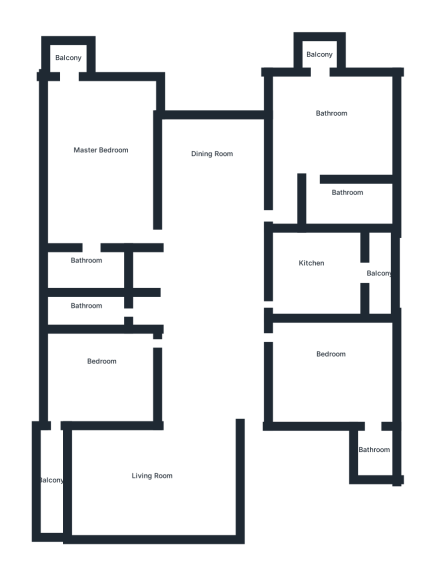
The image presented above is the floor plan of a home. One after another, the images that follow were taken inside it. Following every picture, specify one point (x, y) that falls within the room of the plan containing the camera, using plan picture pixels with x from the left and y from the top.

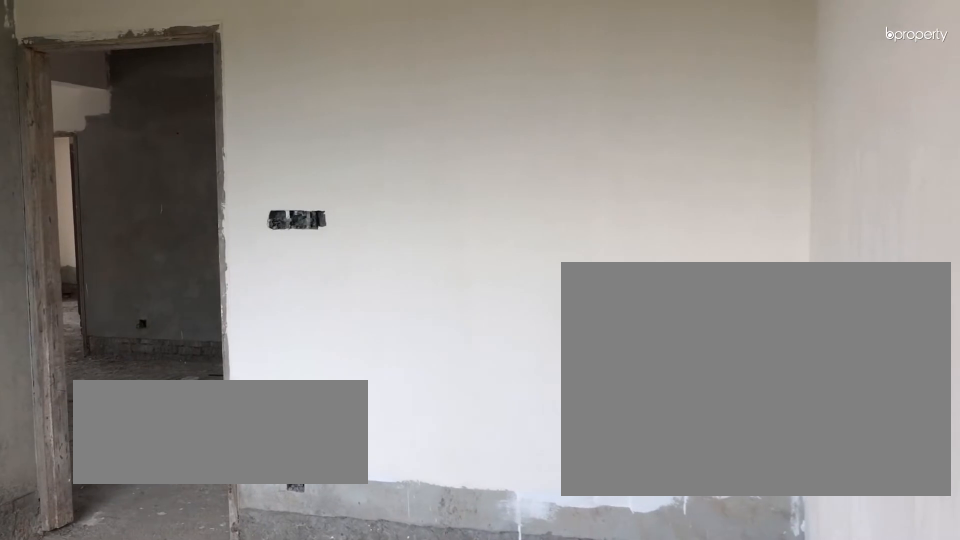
(106, 372)
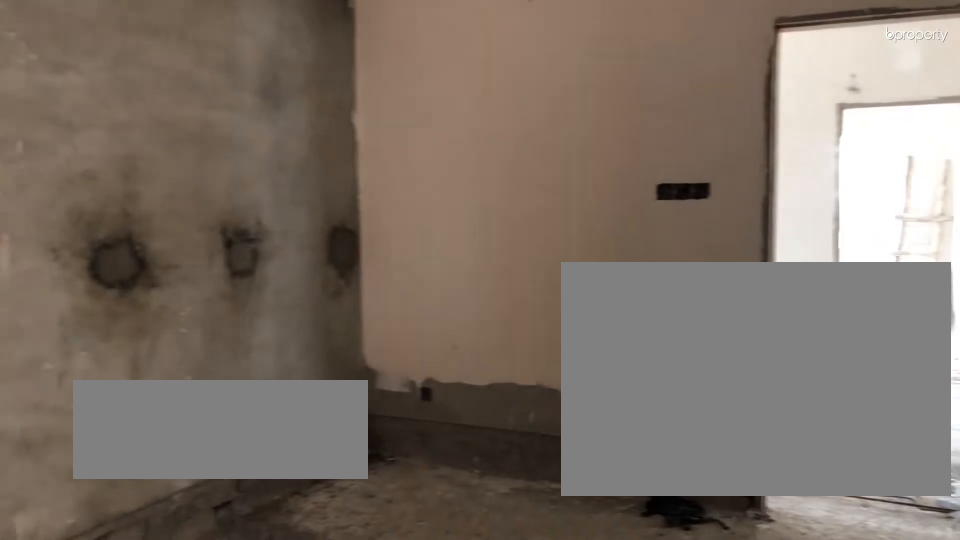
(339, 369)
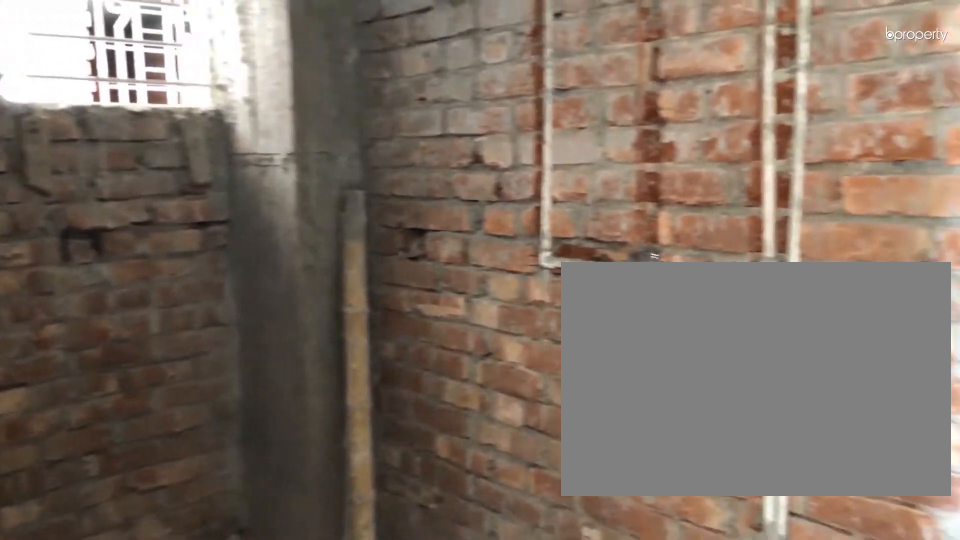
(350, 204)
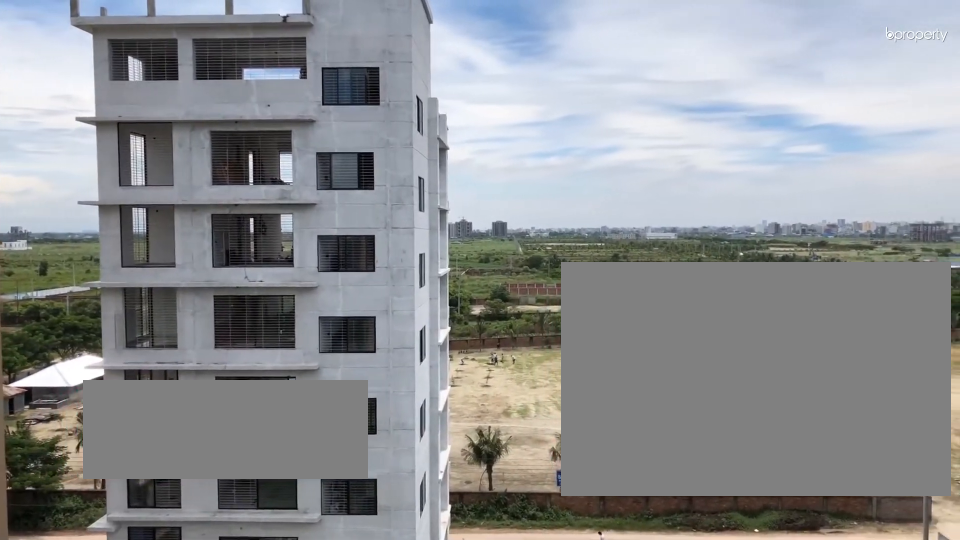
(67, 63)
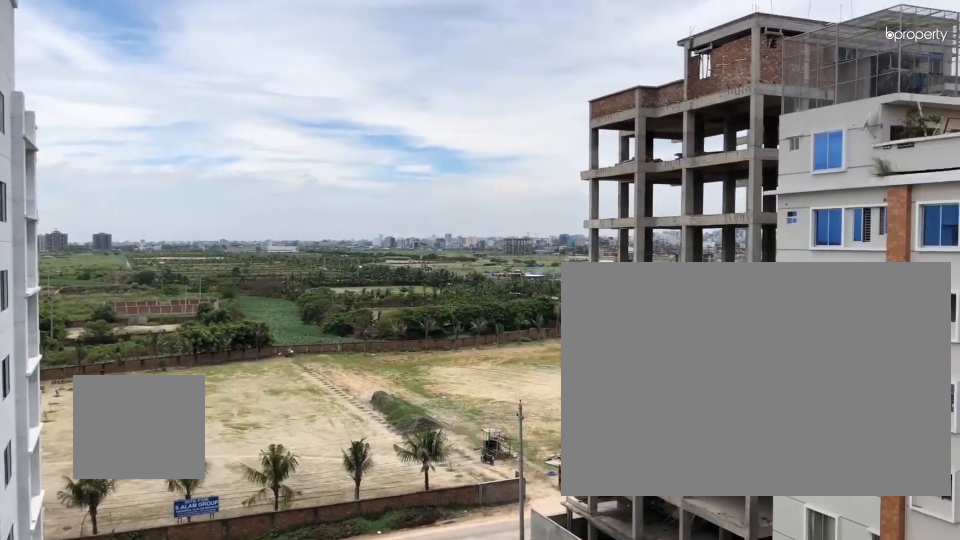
(67, 63)
